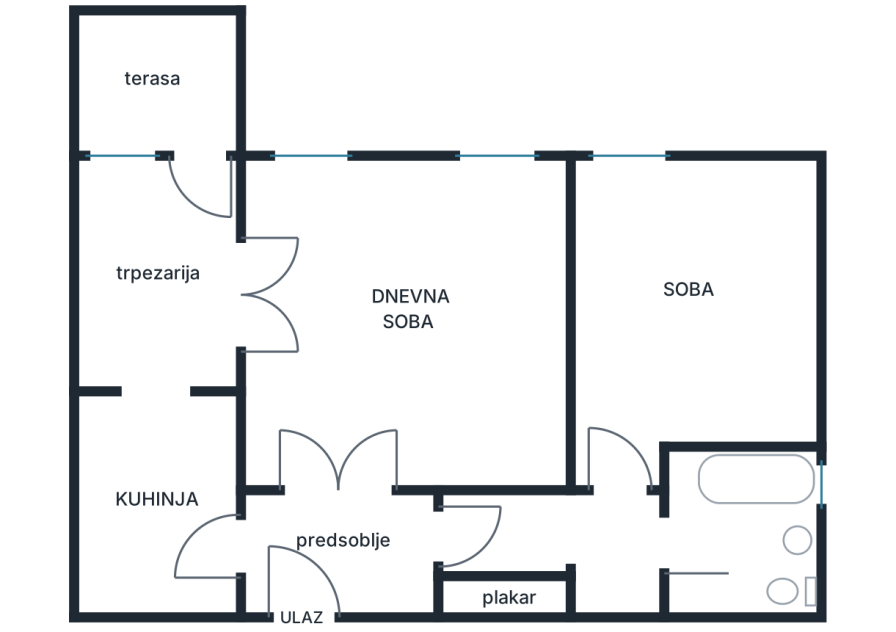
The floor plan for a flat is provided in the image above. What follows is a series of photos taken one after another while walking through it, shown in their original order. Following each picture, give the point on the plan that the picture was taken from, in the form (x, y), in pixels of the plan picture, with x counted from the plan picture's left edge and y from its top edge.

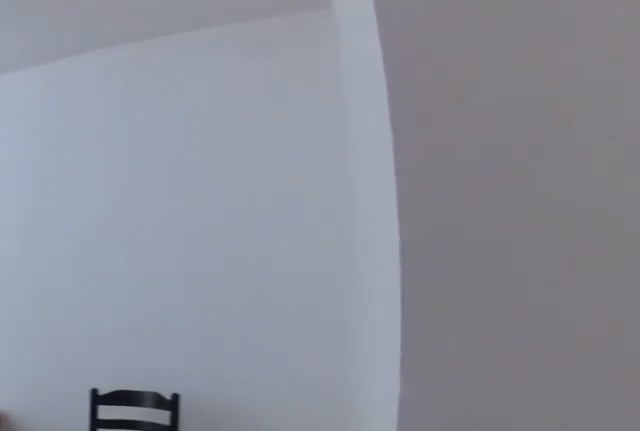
(614, 468)
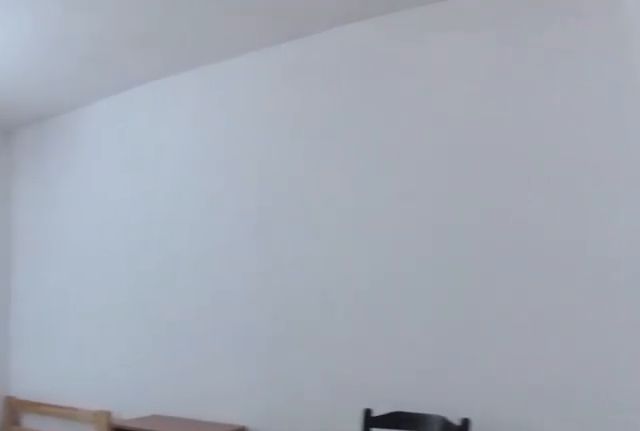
(620, 467)
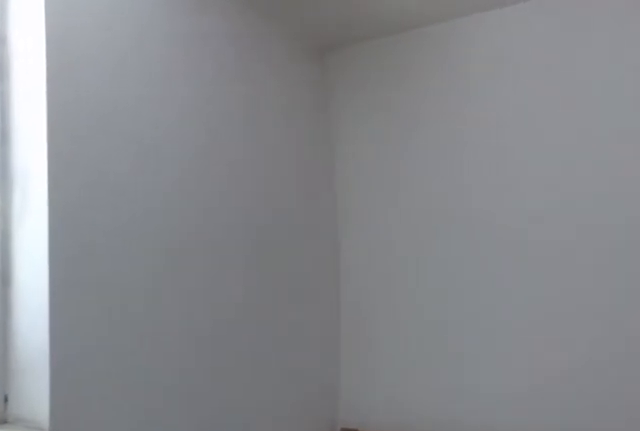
(622, 255)
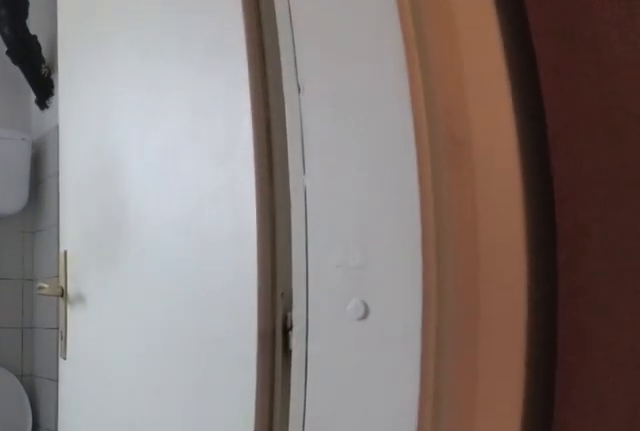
(640, 508)
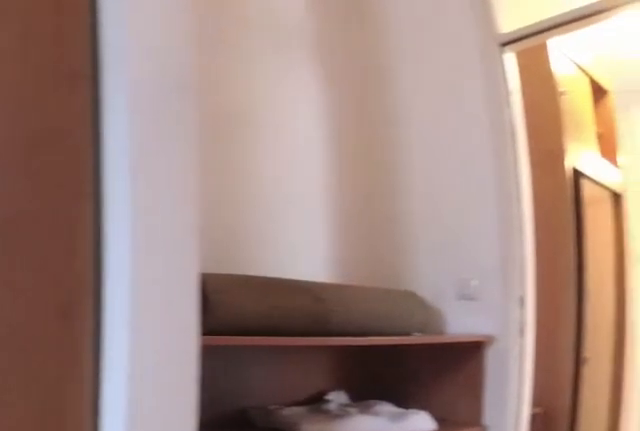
(640, 490)
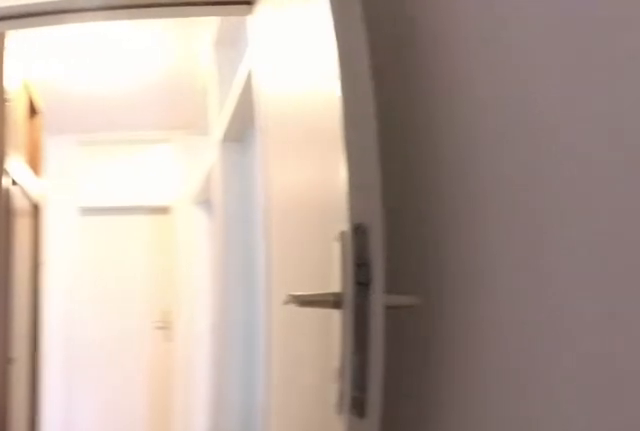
(626, 524)
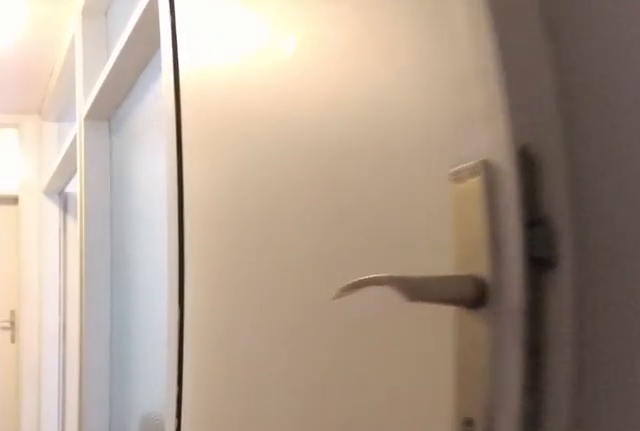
(586, 526)
